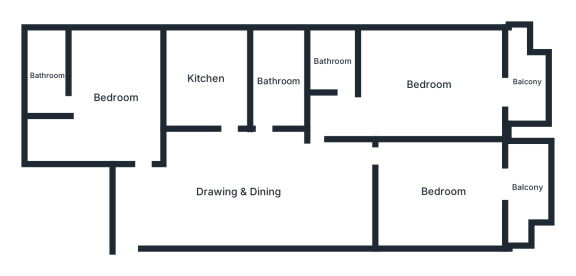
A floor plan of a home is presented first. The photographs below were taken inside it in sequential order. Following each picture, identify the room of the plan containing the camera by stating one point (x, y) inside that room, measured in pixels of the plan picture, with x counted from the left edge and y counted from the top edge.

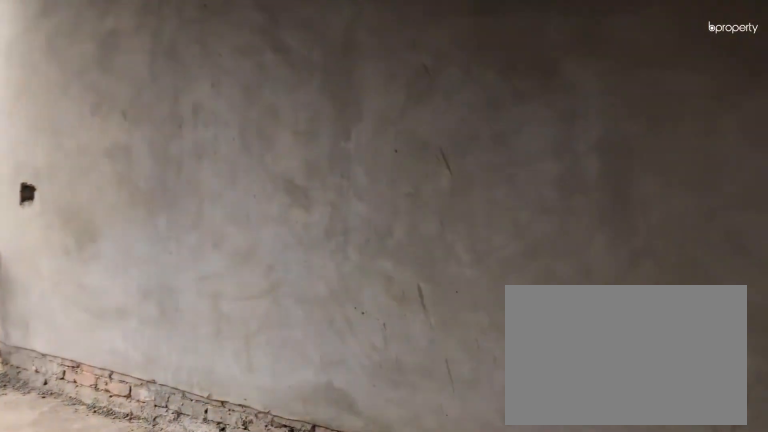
(428, 83)
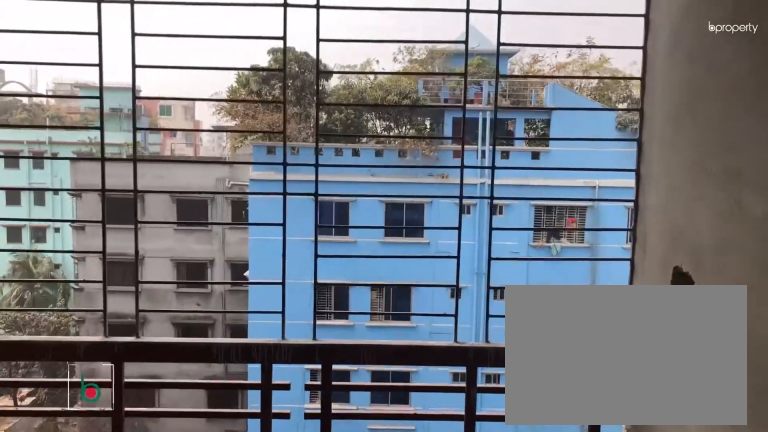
(526, 82)
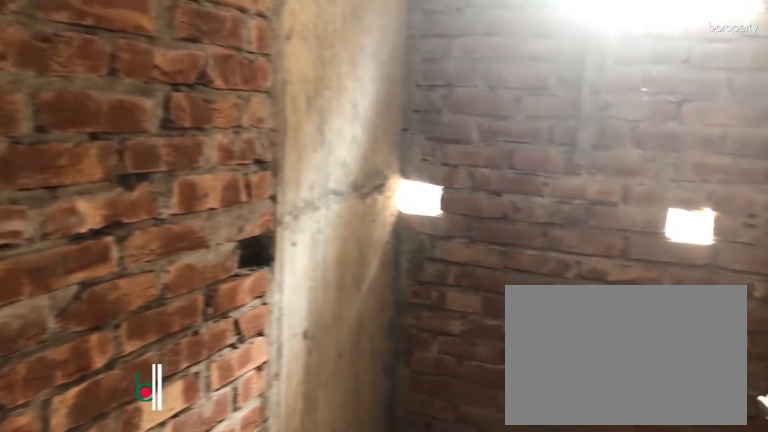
(332, 61)
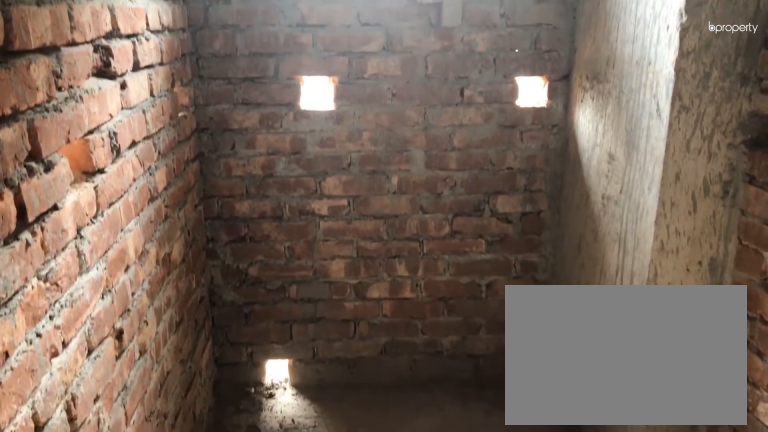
(278, 80)
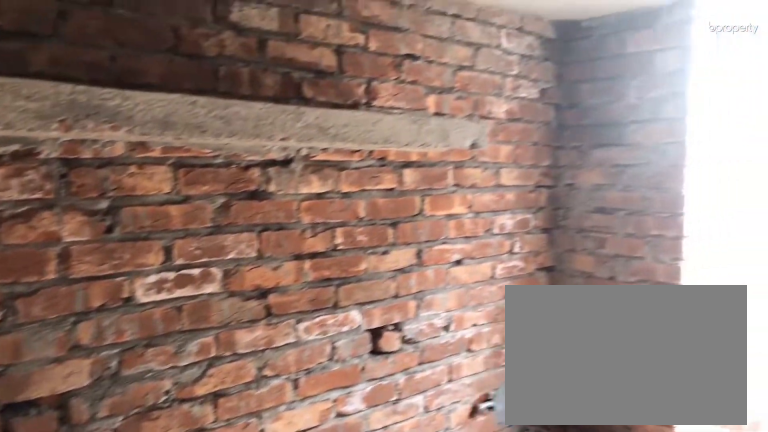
(206, 79)
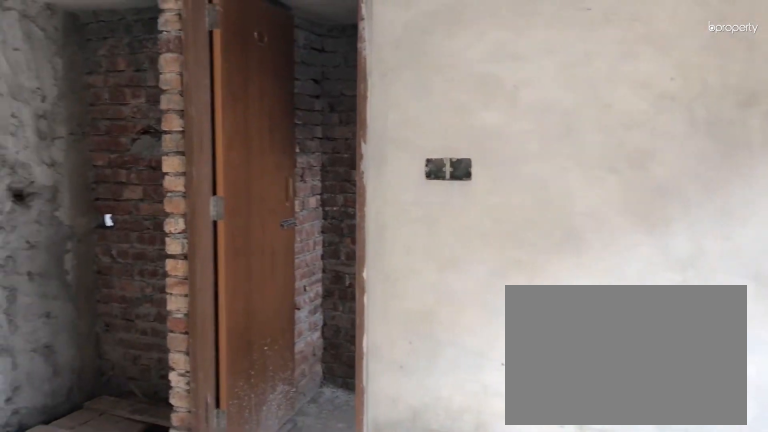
(115, 98)
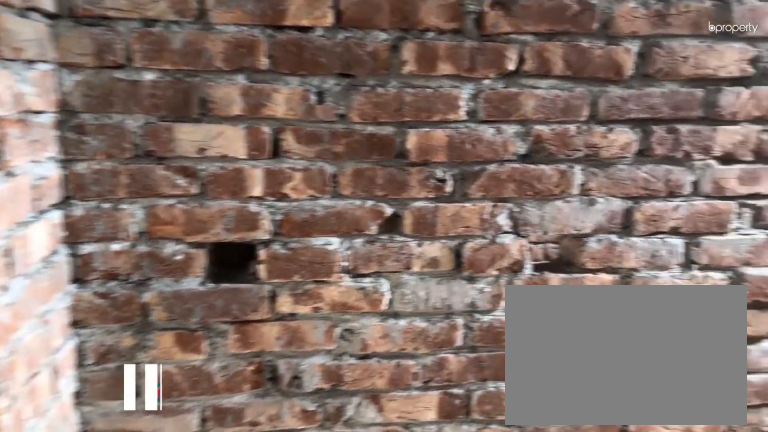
(48, 76)
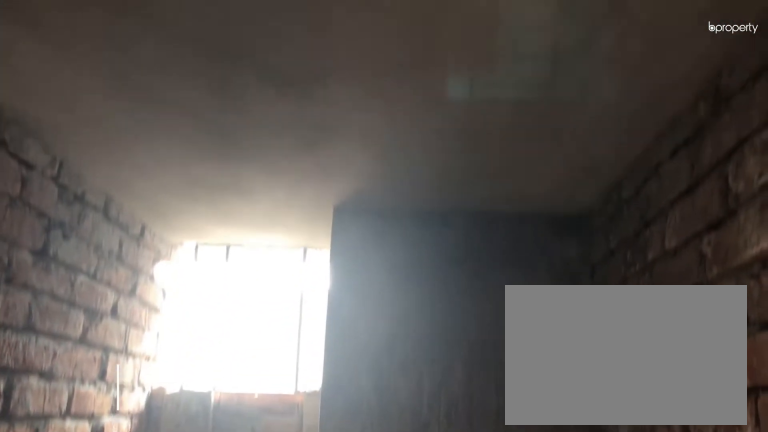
(48, 76)
